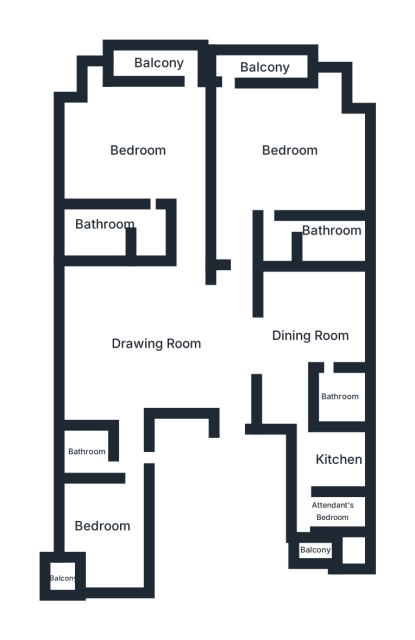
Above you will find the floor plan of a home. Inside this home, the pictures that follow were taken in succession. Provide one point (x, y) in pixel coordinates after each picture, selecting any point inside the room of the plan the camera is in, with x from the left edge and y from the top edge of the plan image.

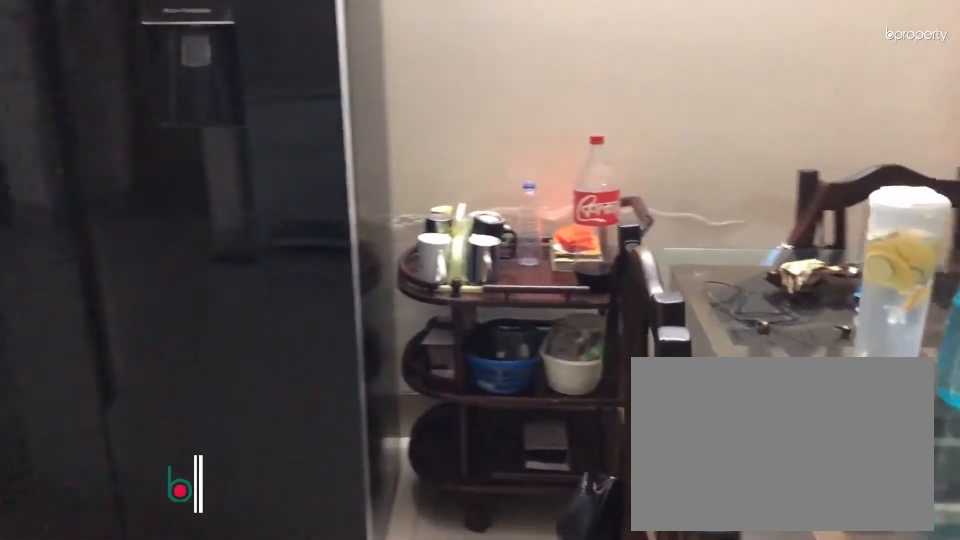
(312, 336)
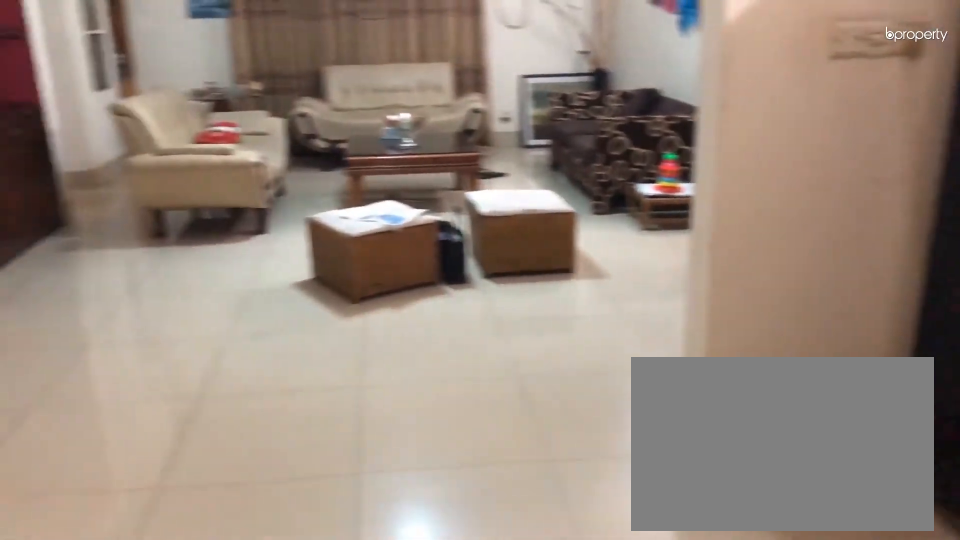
(312, 336)
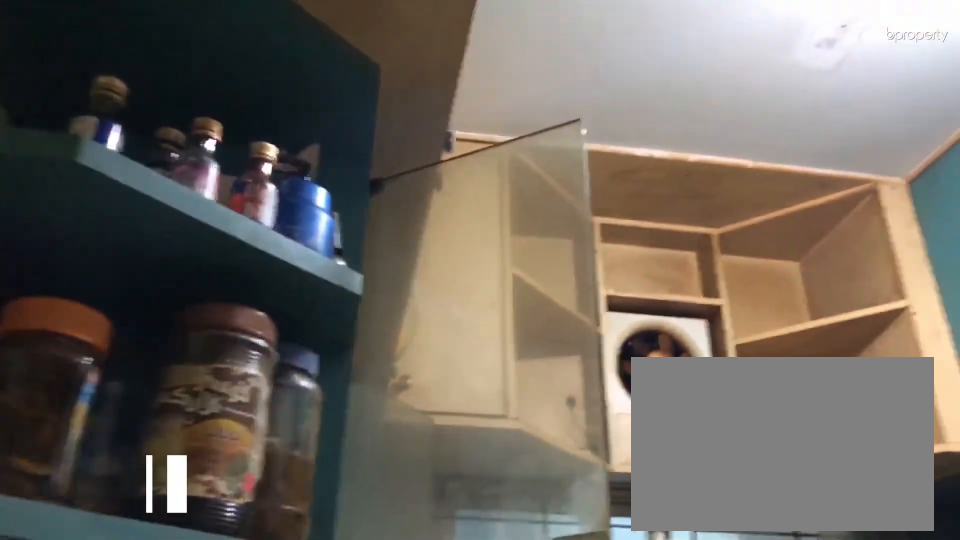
(331, 456)
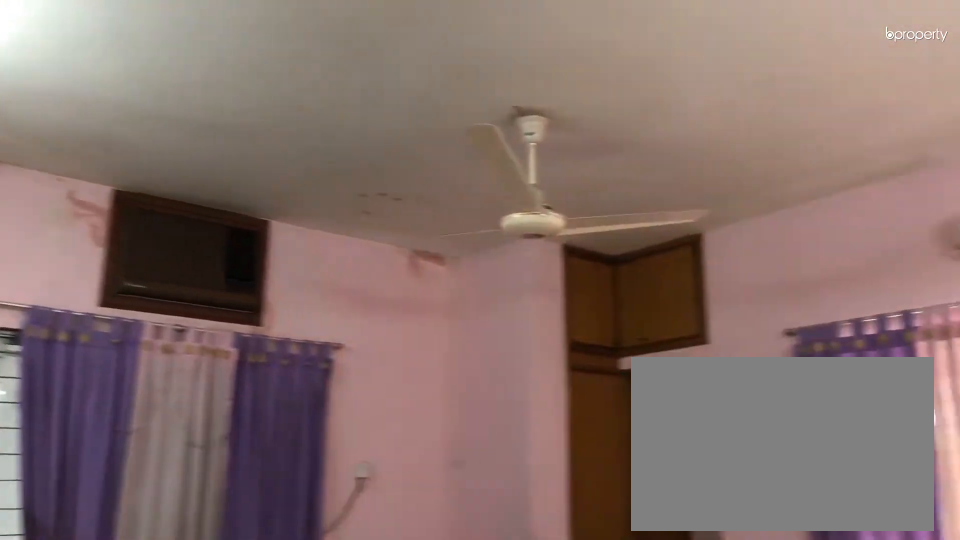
(138, 151)
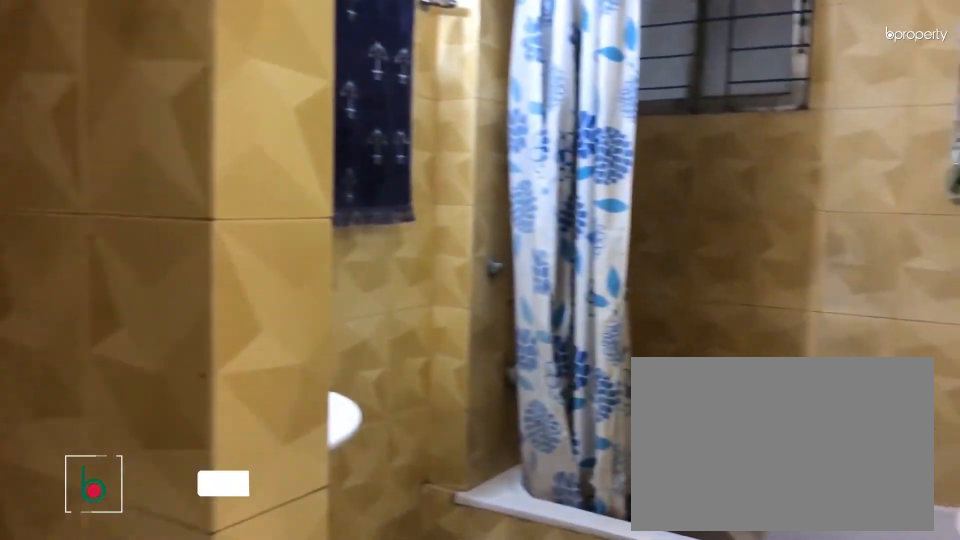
(105, 233)
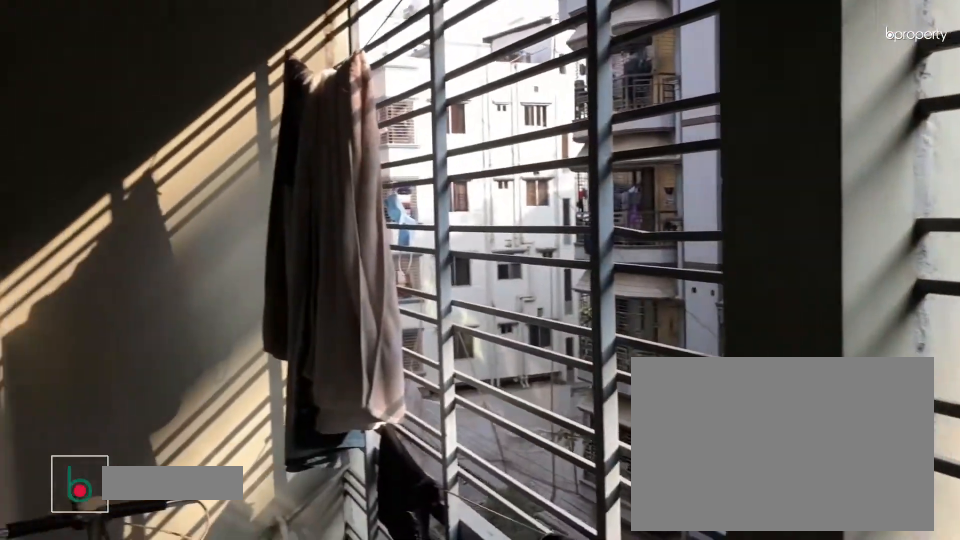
(162, 64)
